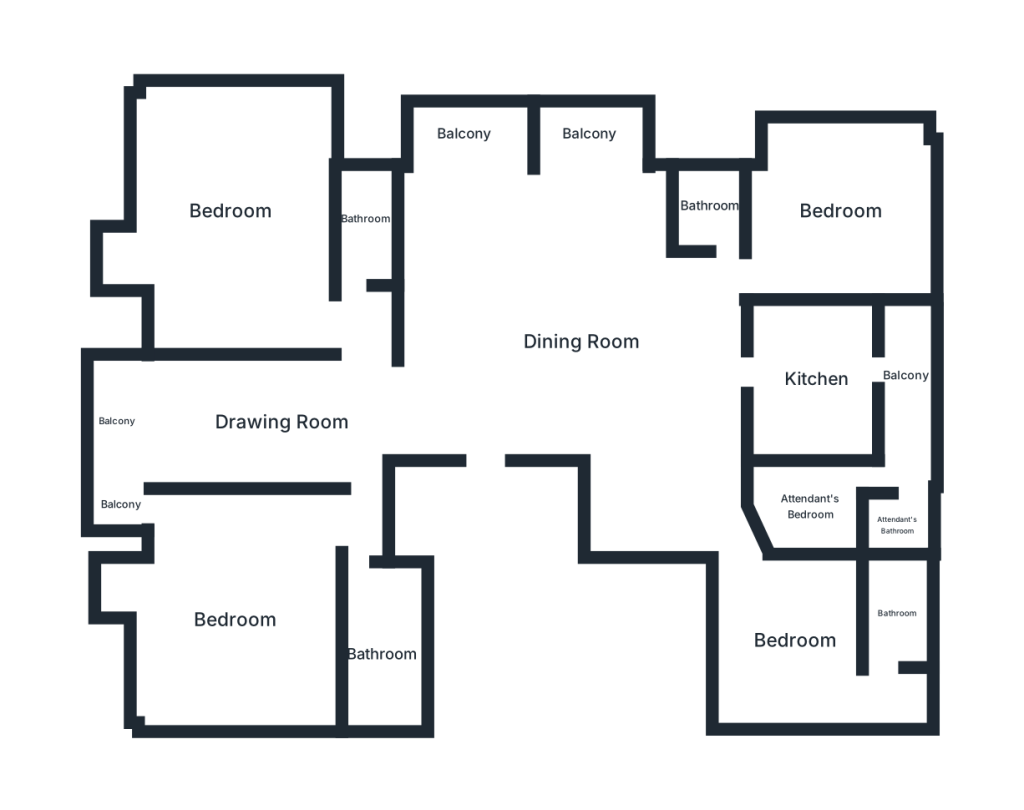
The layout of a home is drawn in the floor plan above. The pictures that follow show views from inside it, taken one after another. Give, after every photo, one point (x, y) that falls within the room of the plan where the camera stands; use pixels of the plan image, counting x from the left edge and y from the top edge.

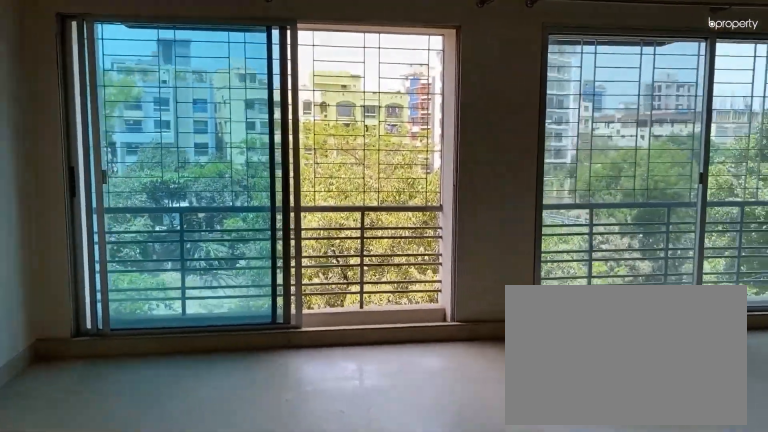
(582, 341)
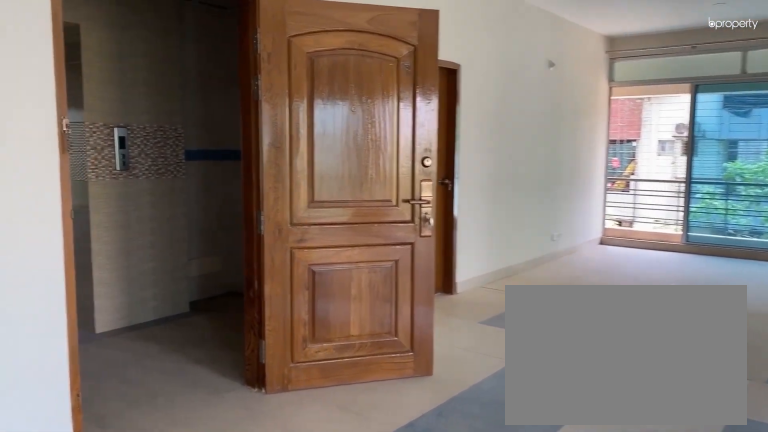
(582, 341)
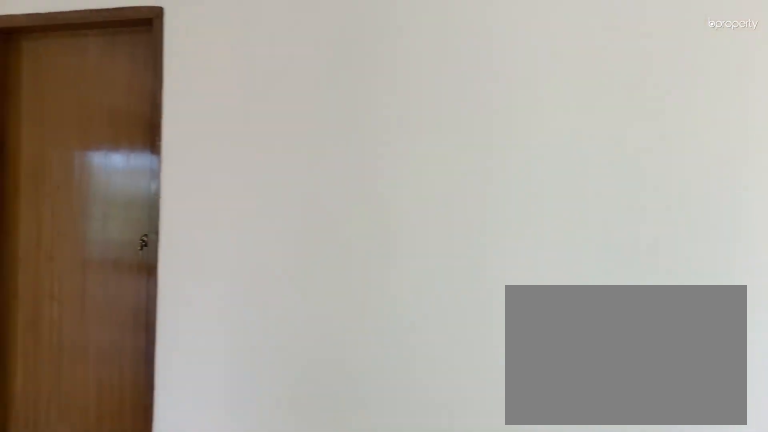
(278, 420)
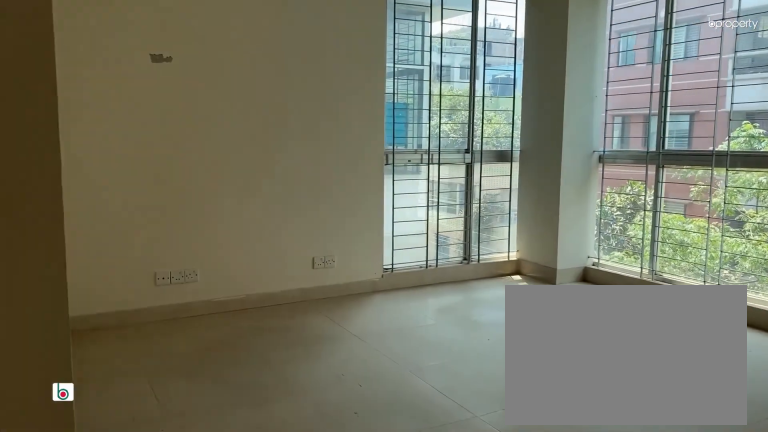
(235, 616)
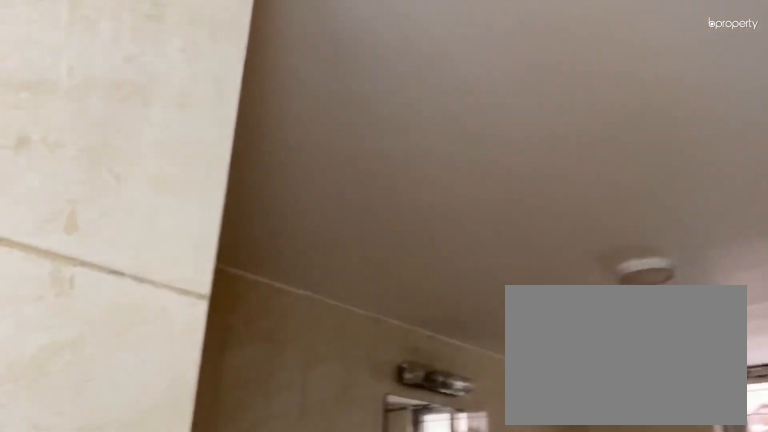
(381, 654)
